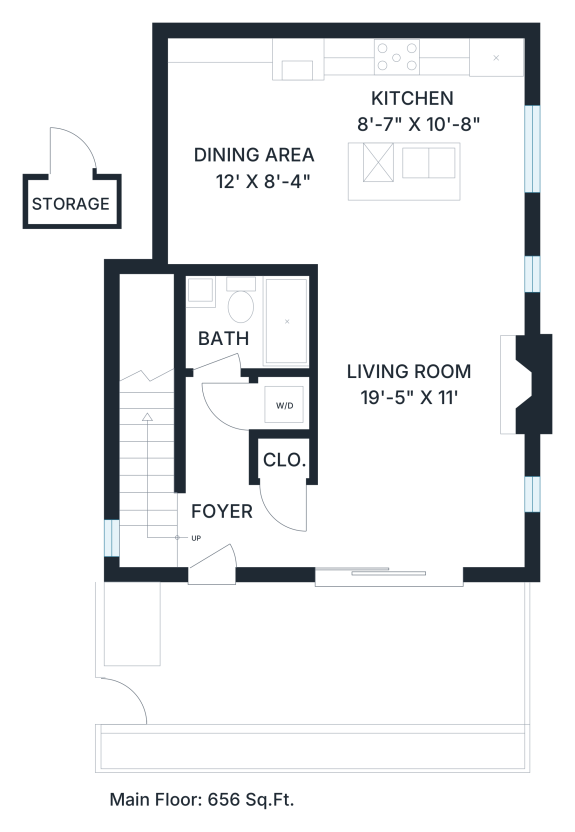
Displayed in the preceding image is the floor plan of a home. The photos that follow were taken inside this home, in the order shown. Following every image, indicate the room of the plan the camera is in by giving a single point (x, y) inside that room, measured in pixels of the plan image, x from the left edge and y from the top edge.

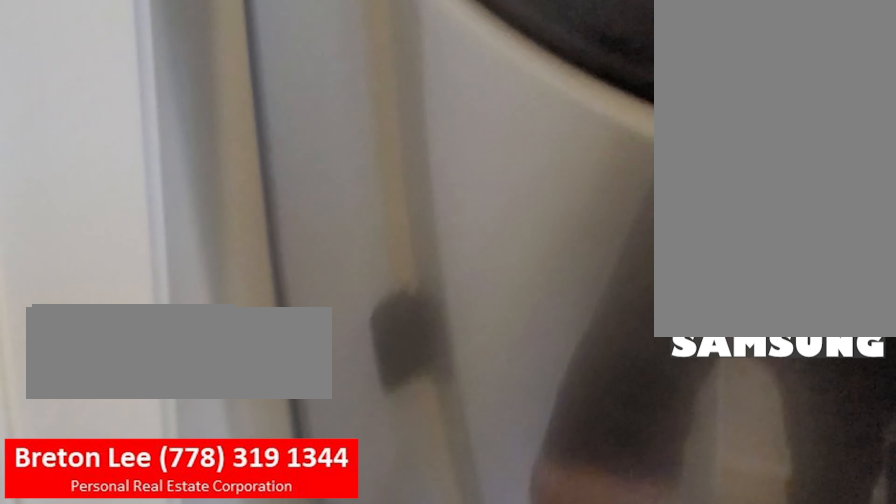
(286, 403)
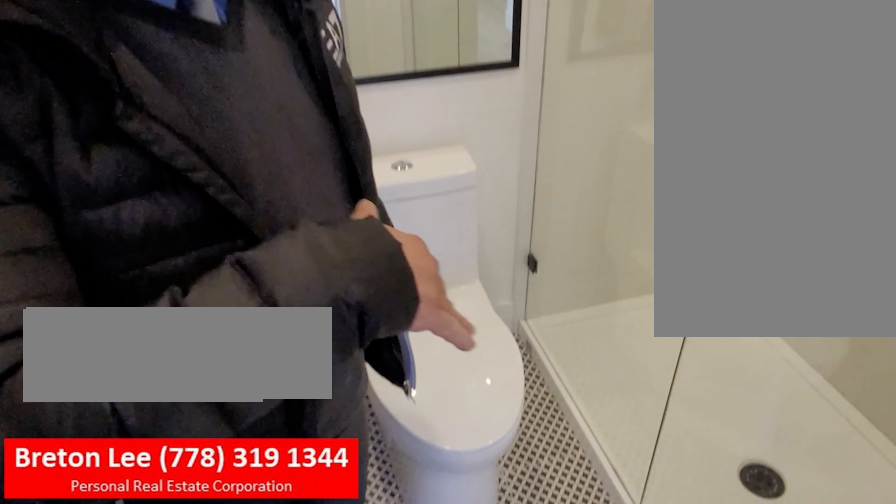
(225, 342)
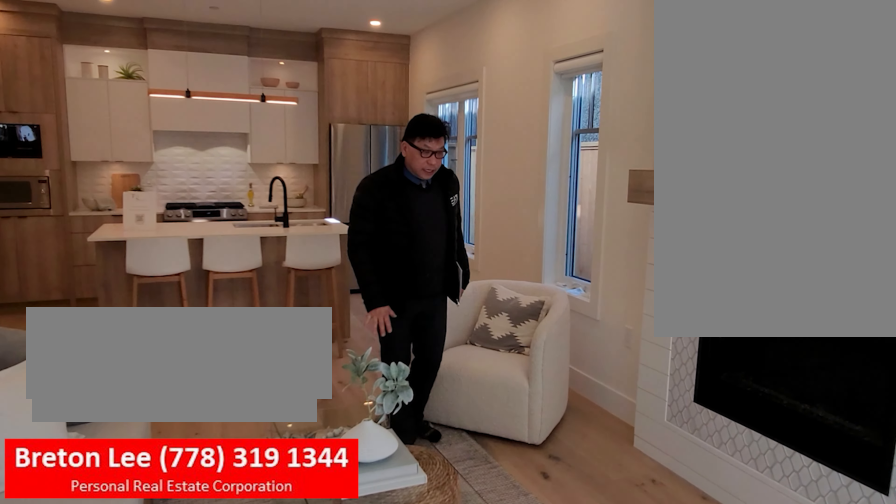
(405, 449)
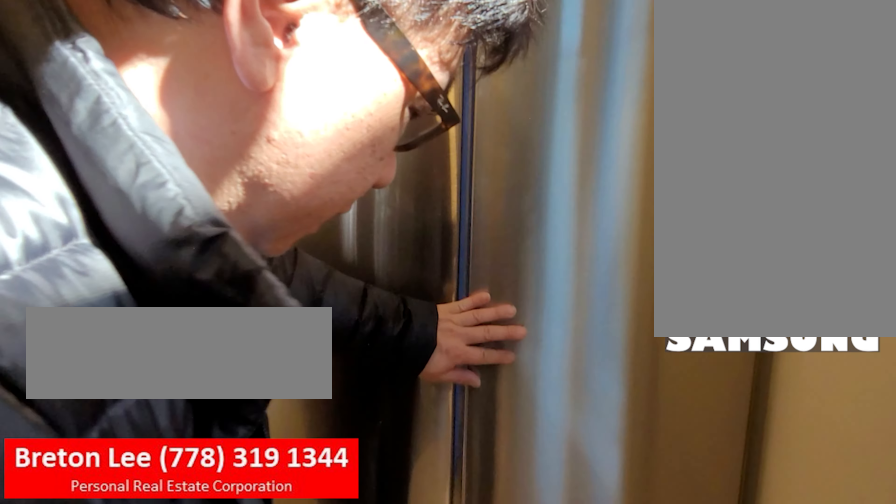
(491, 160)
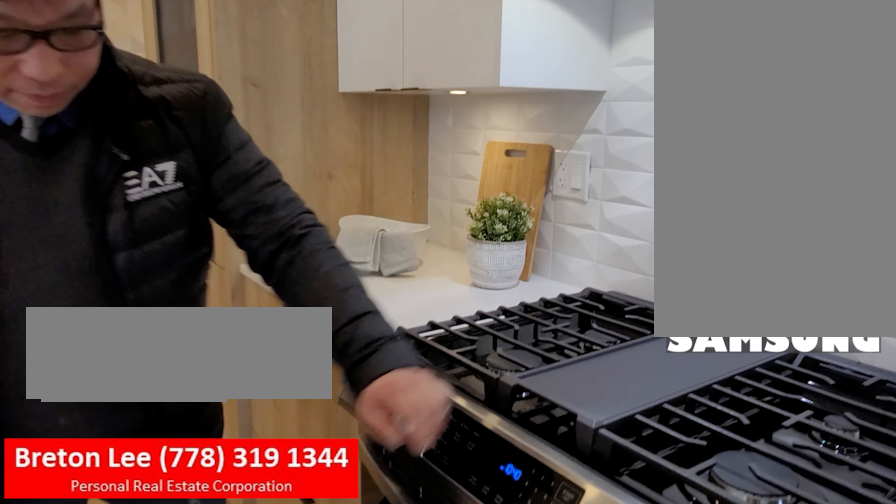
(491, 160)
